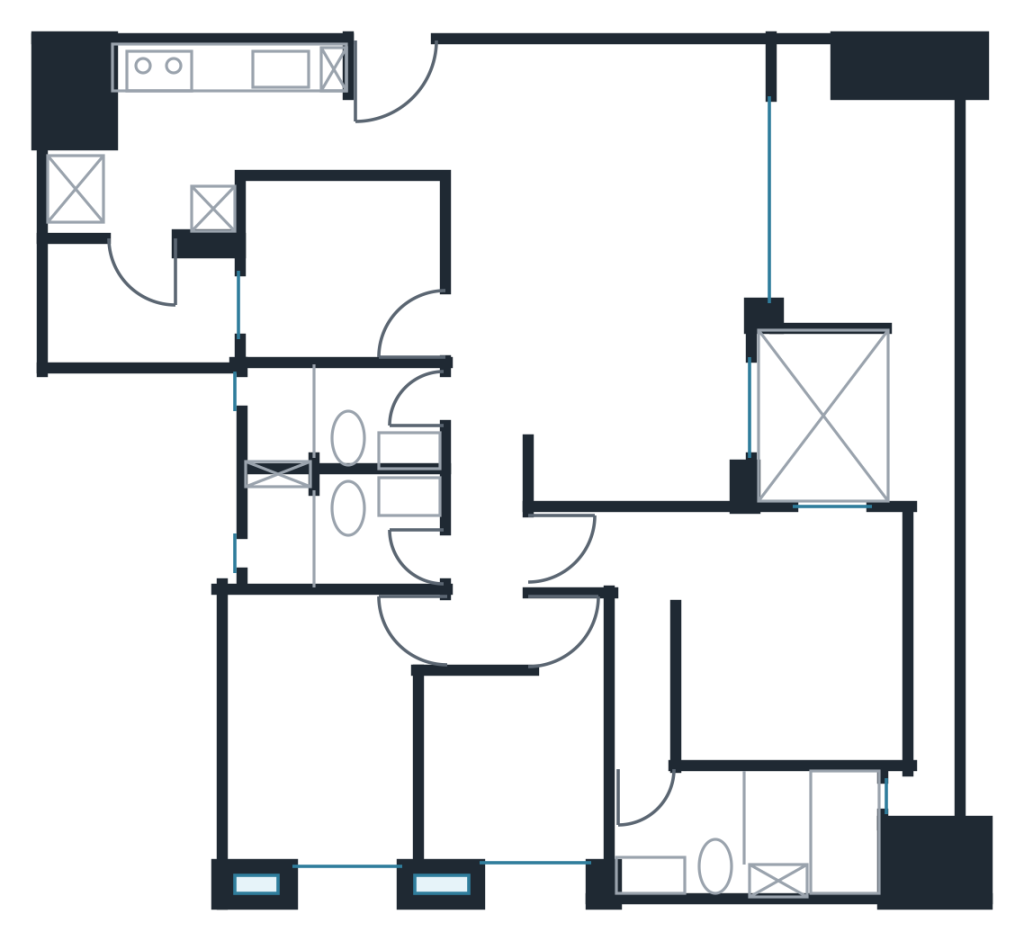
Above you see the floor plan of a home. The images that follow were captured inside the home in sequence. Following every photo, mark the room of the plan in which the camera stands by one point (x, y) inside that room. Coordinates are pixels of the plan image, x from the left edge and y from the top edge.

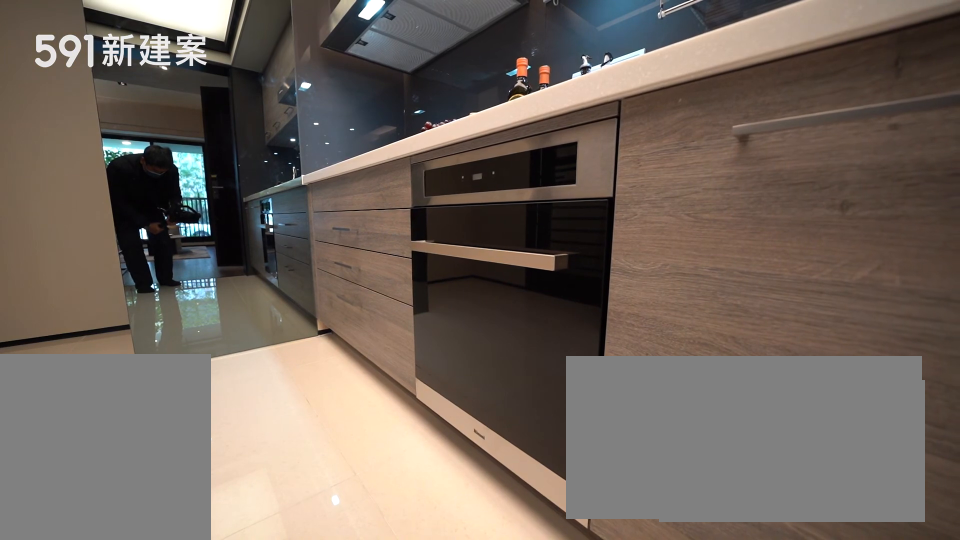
(221, 108)
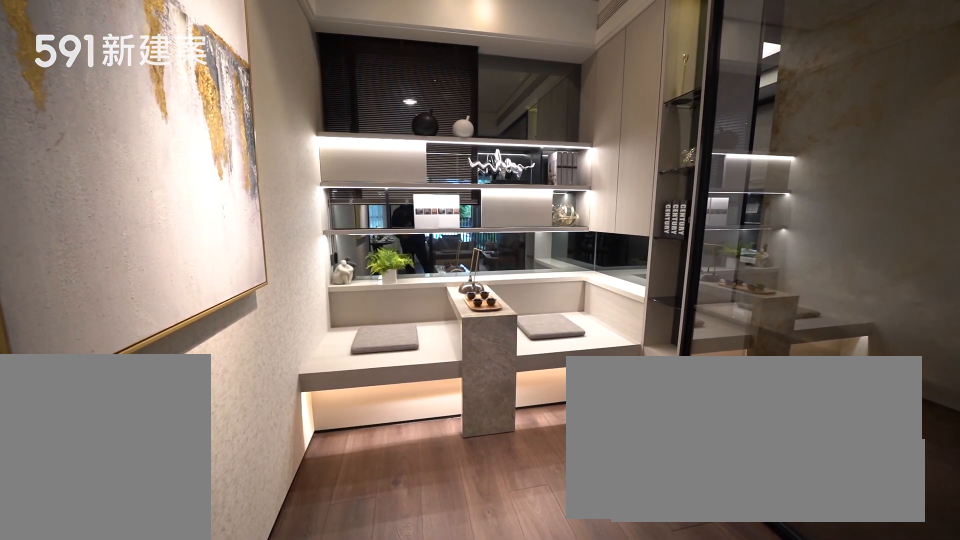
(339, 262)
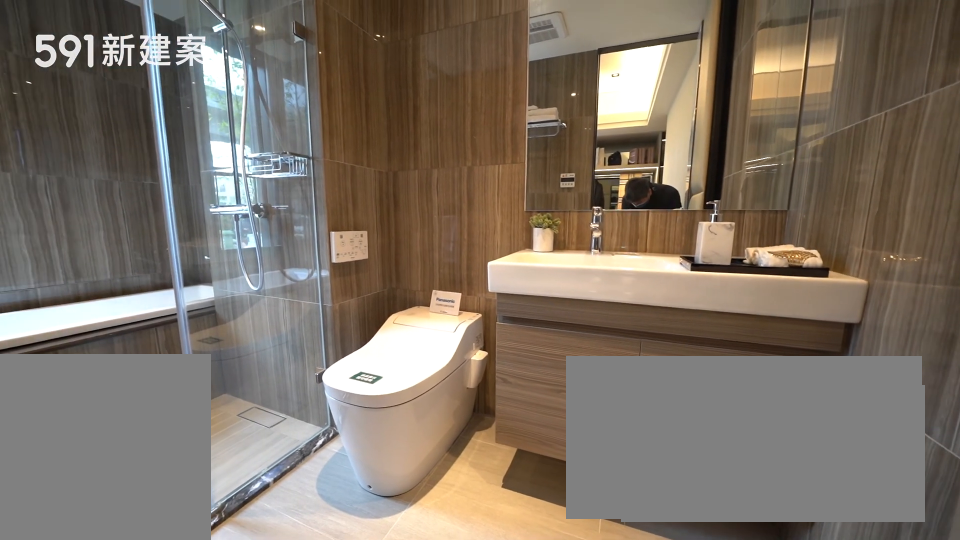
(762, 832)
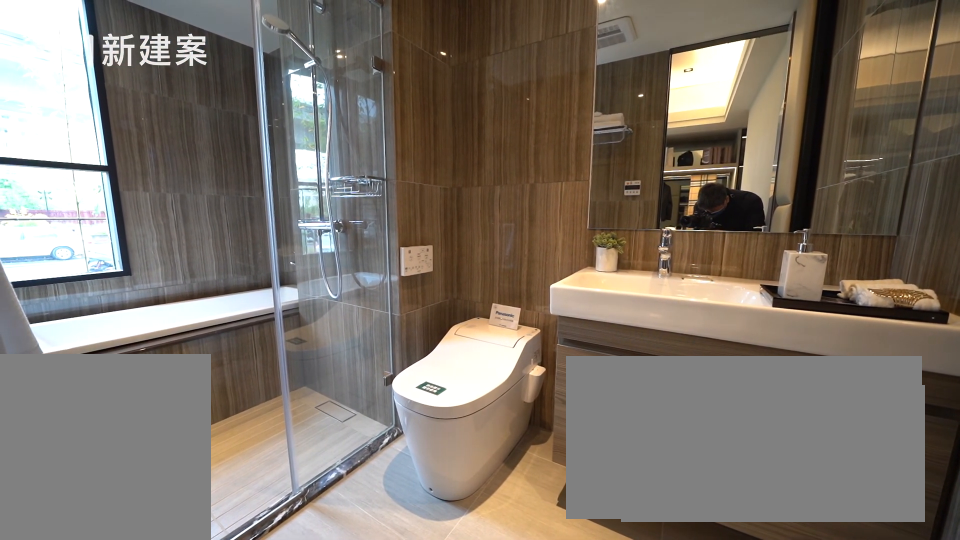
(762, 832)
